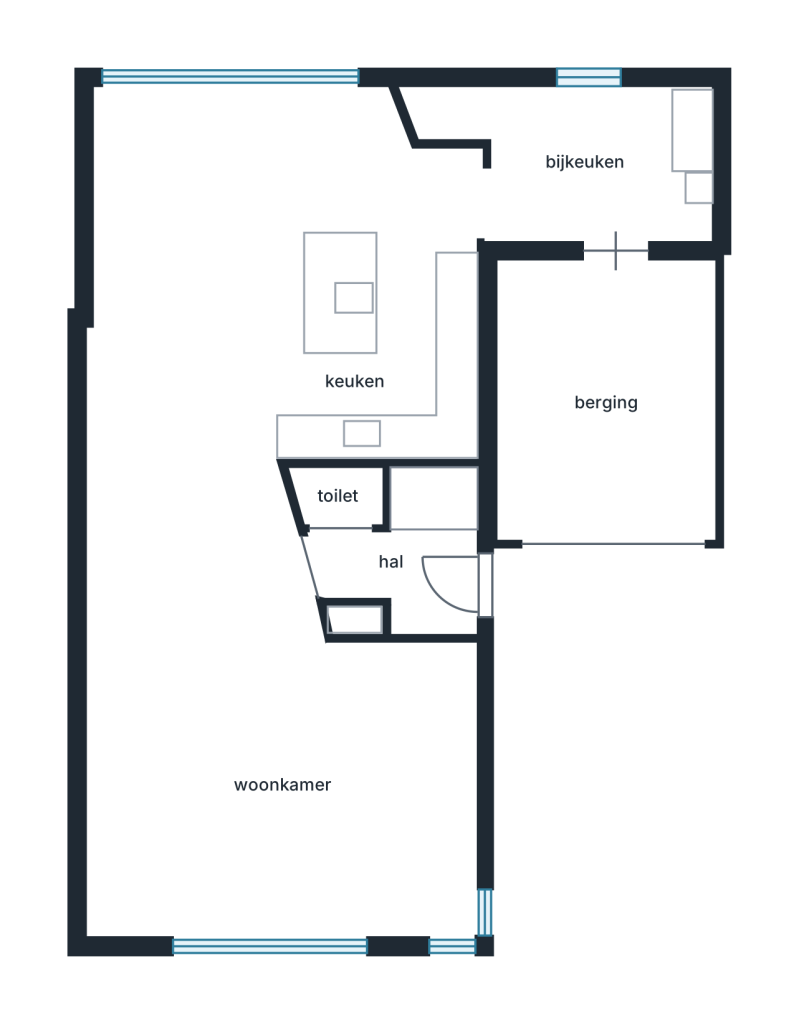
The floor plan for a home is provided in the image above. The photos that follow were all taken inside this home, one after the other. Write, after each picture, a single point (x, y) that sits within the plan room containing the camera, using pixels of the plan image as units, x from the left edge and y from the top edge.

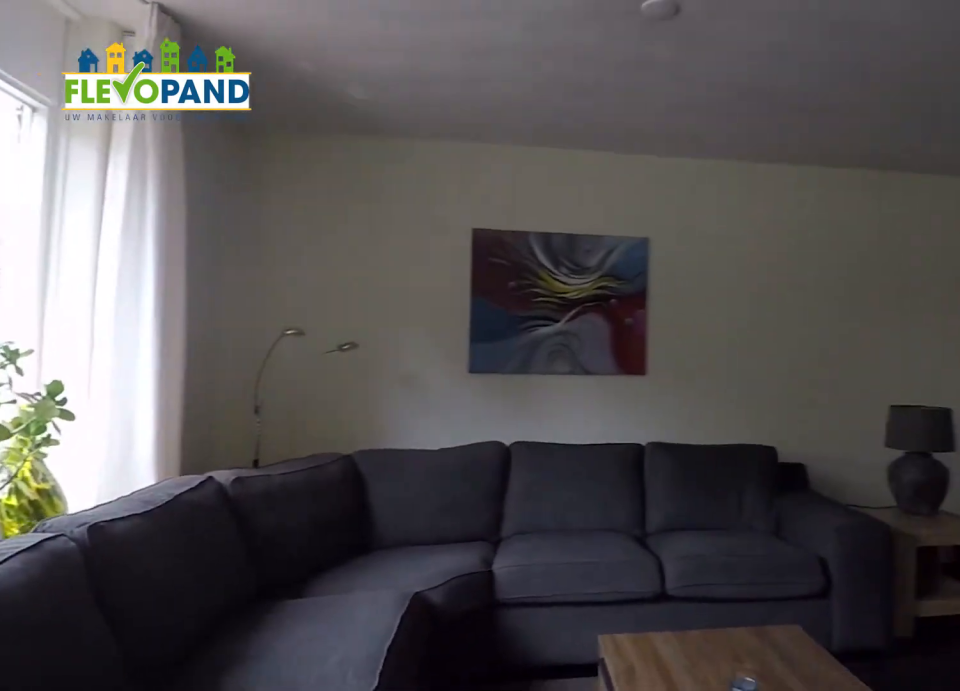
(215, 677)
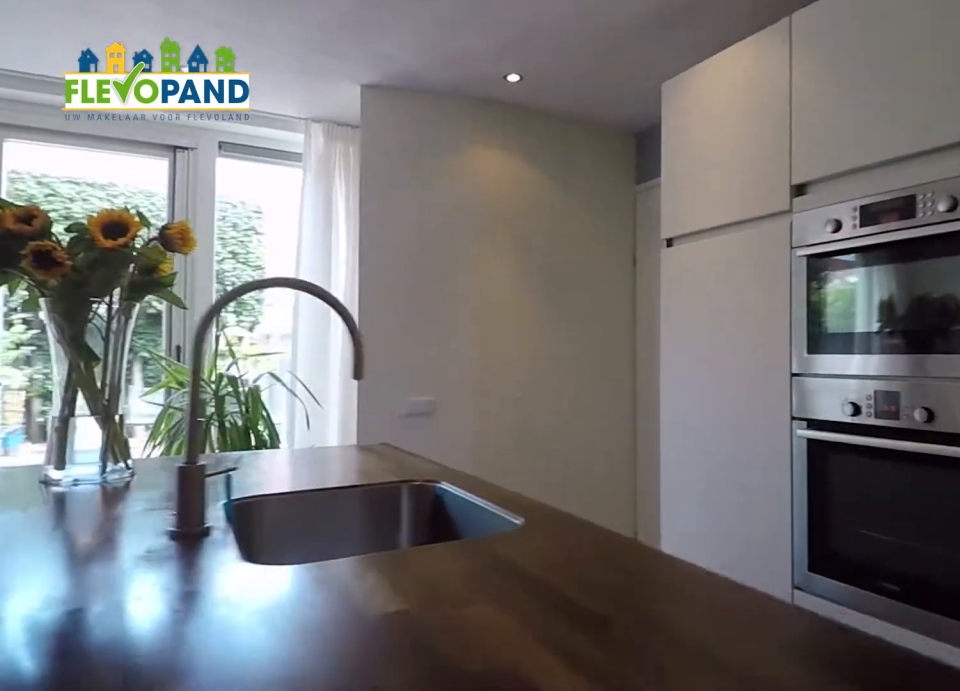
(278, 274)
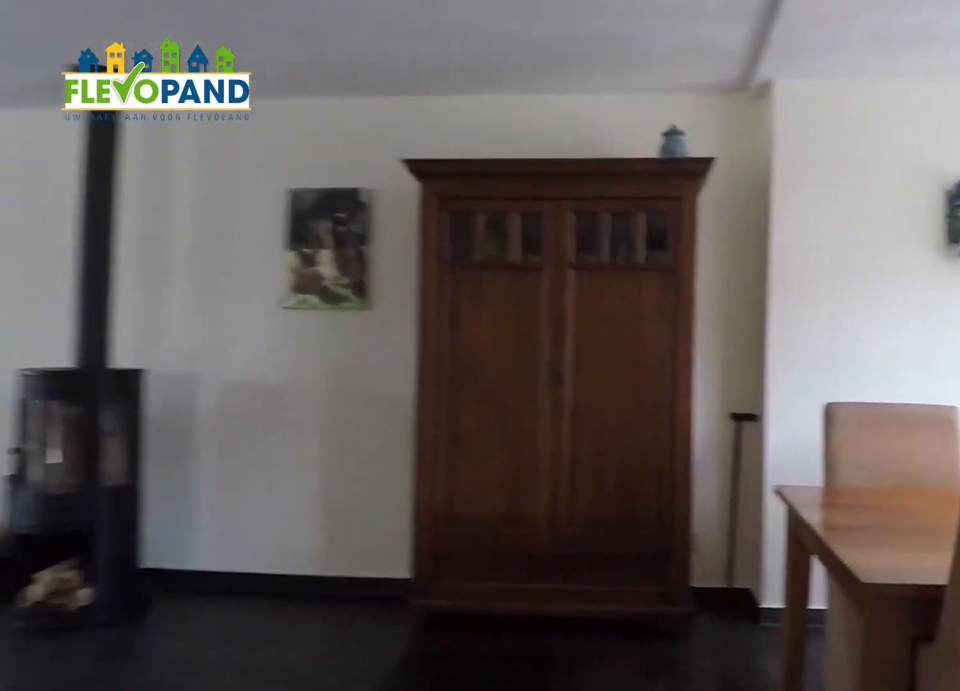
(278, 274)
